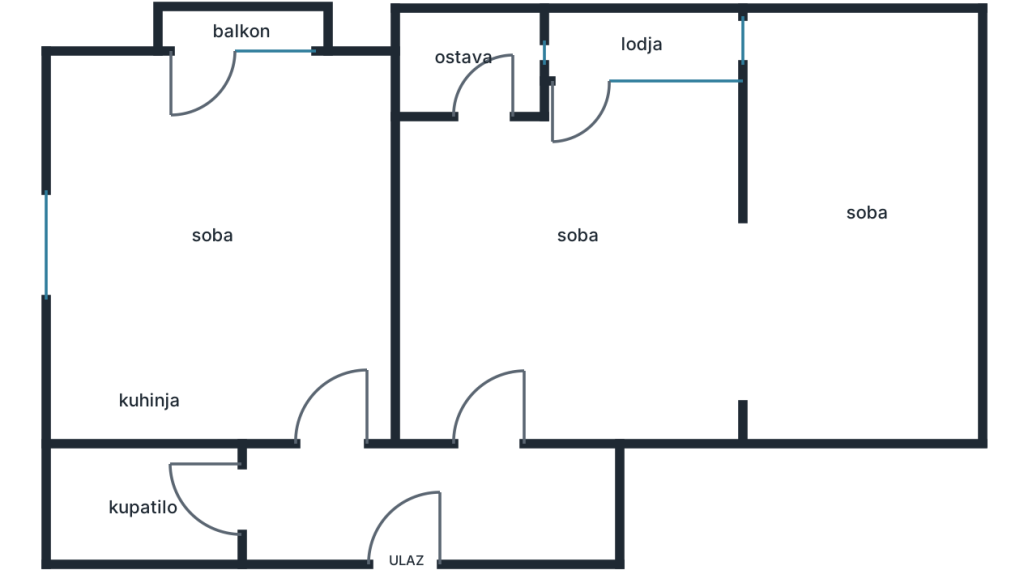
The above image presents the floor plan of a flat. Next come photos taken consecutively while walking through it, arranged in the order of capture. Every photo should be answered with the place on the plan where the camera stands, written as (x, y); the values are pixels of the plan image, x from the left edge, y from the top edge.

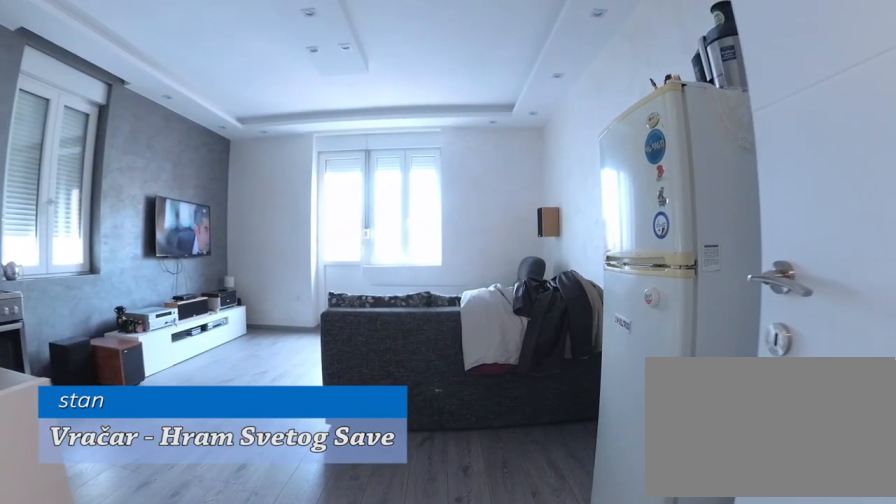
(342, 432)
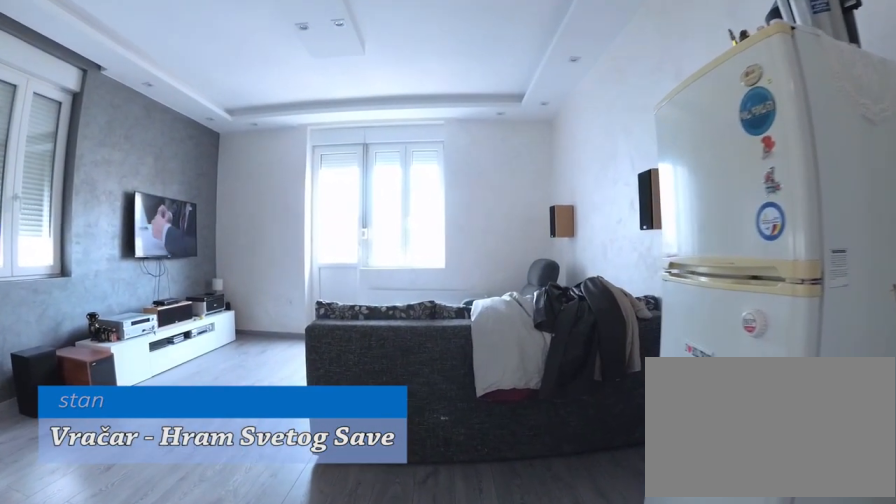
(343, 404)
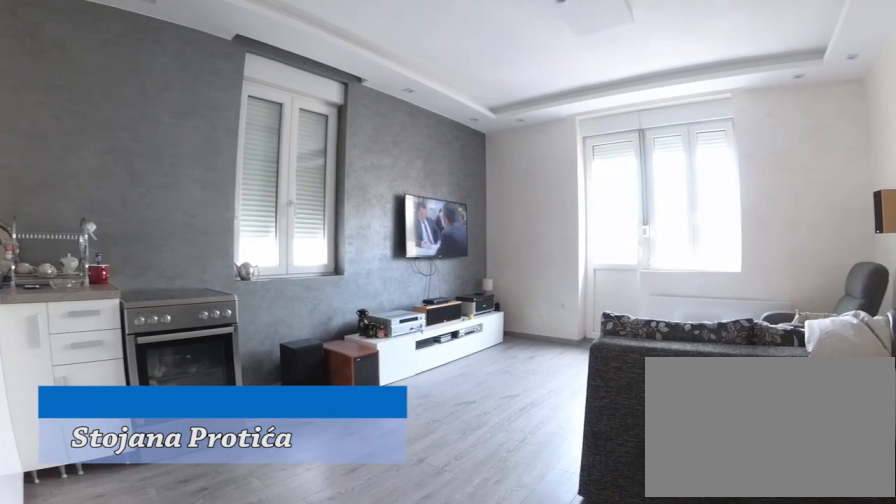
(356, 388)
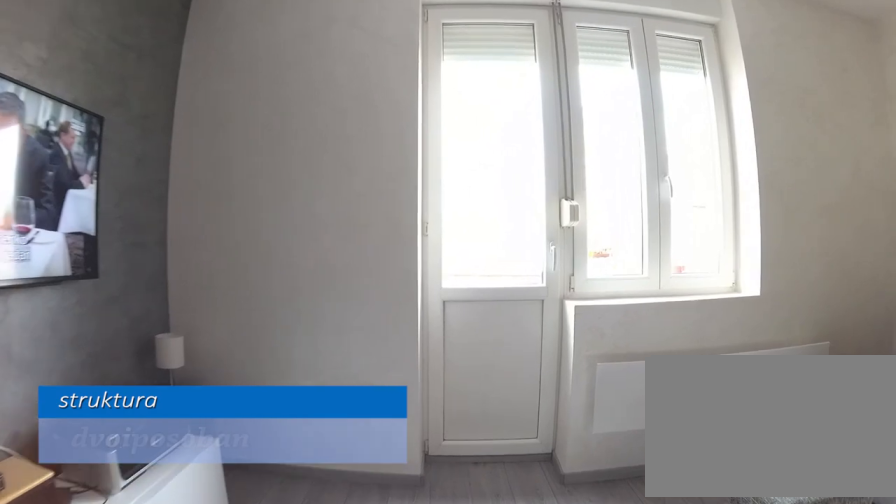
(215, 225)
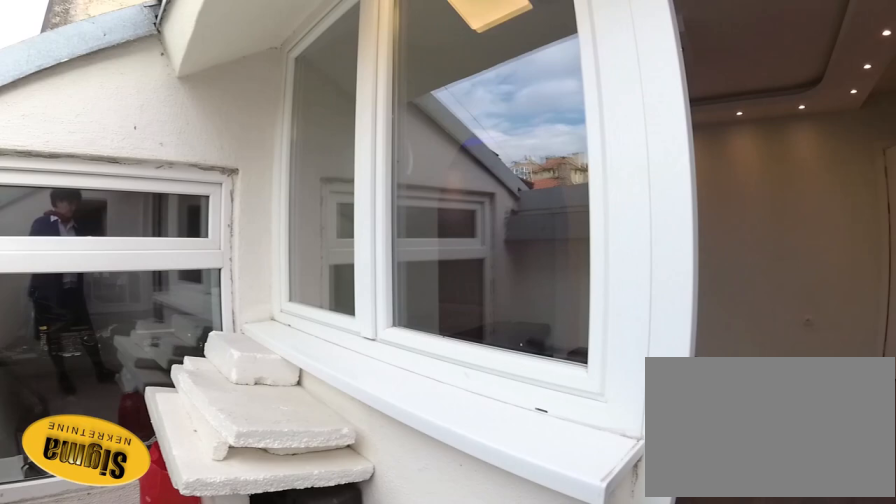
(564, 23)
